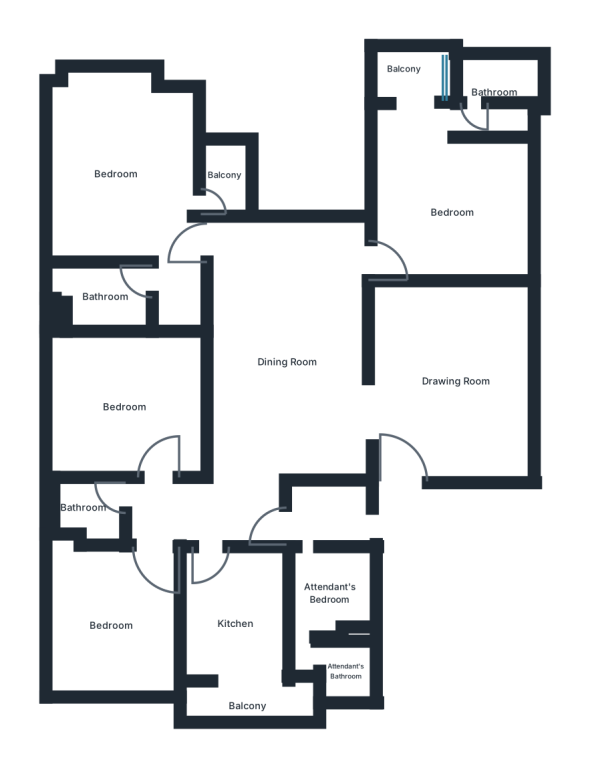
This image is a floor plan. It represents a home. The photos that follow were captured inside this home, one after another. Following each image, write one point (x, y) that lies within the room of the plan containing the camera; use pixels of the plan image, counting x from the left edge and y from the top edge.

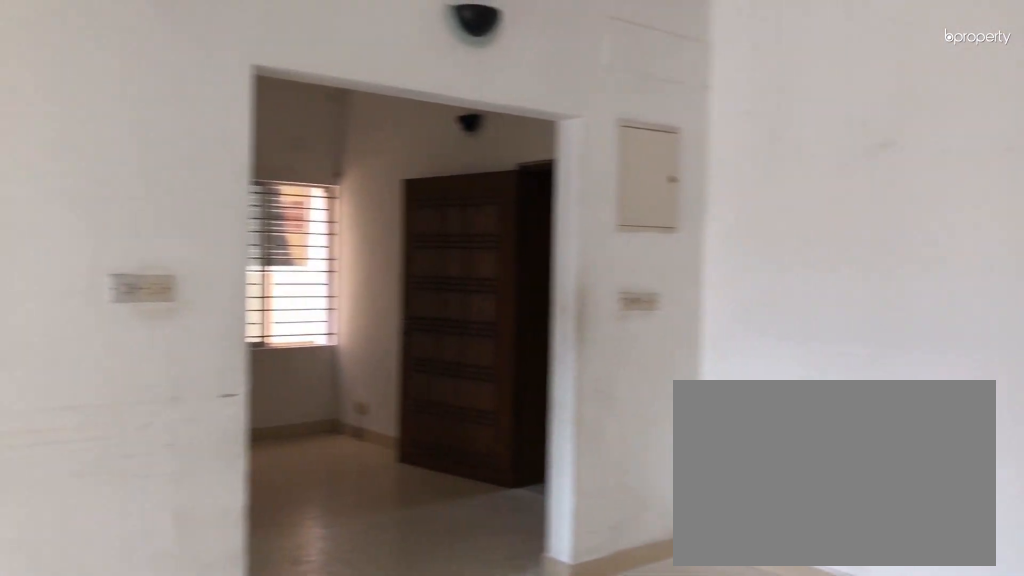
(285, 362)
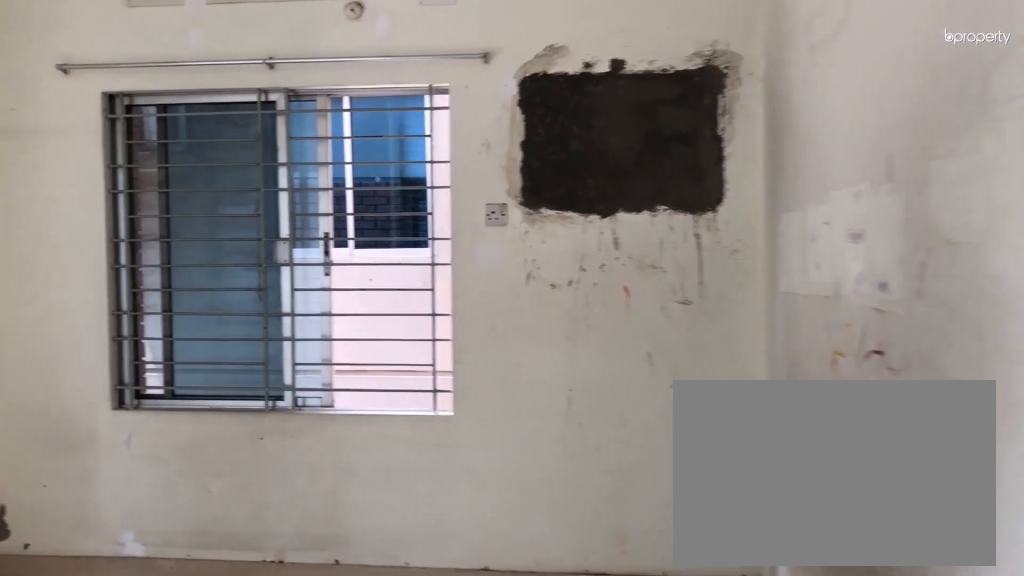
(451, 214)
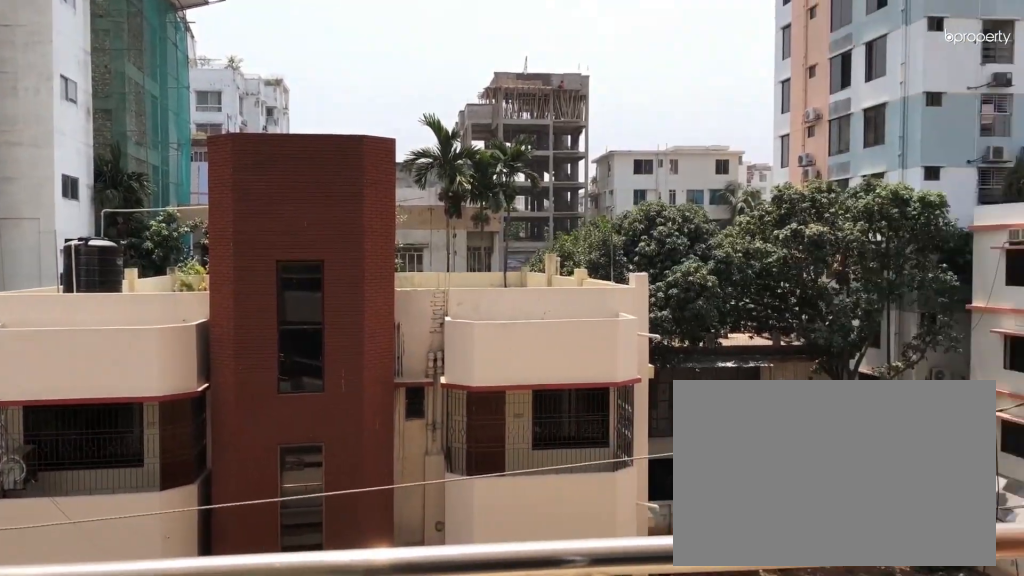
(404, 69)
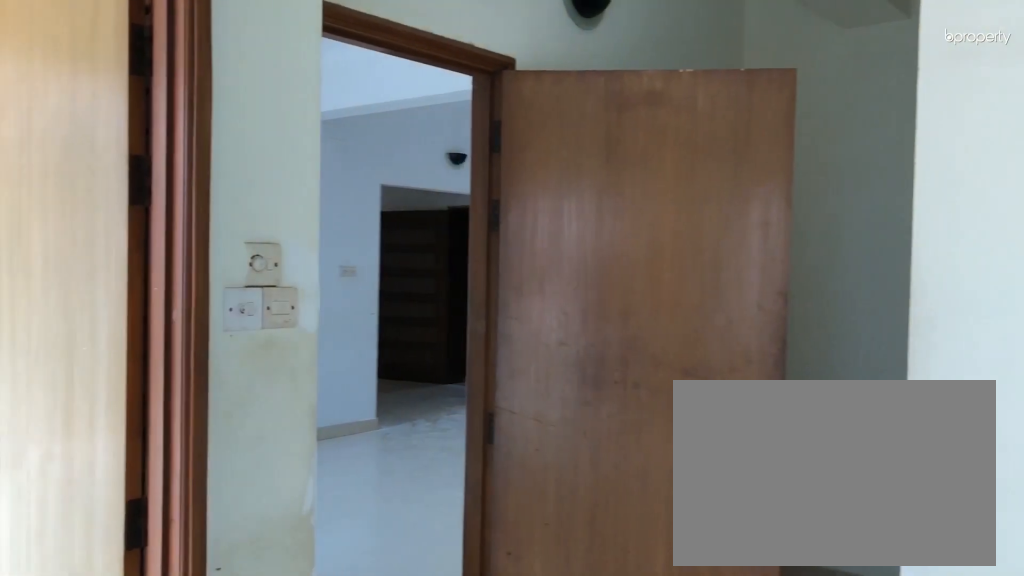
(112, 175)
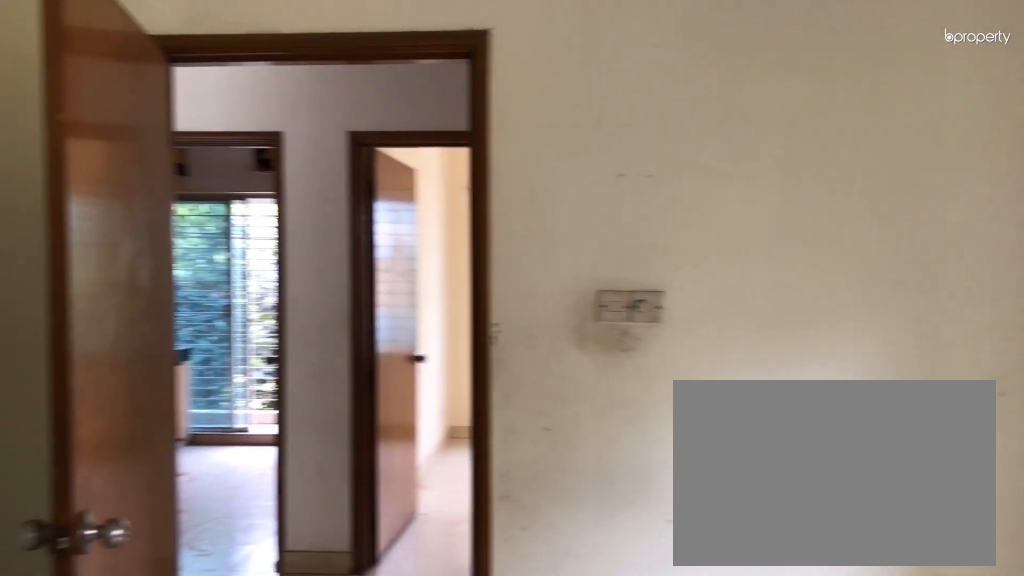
(123, 408)
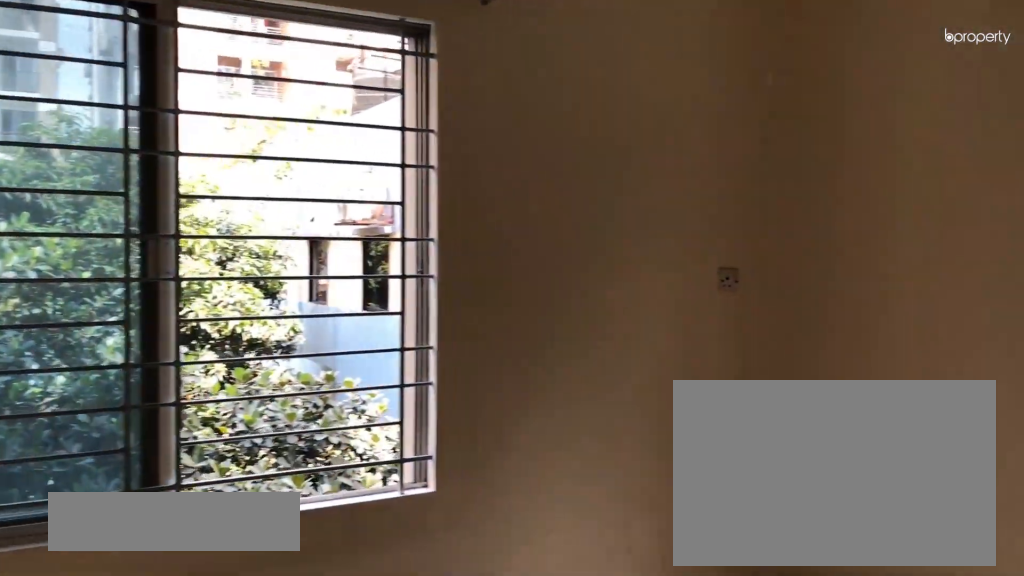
(110, 627)
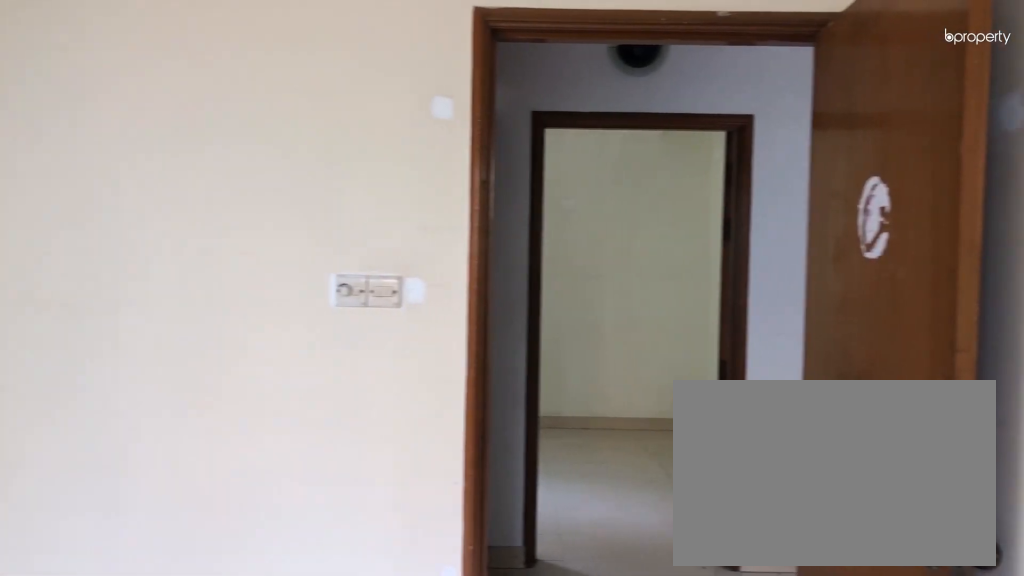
(110, 627)
